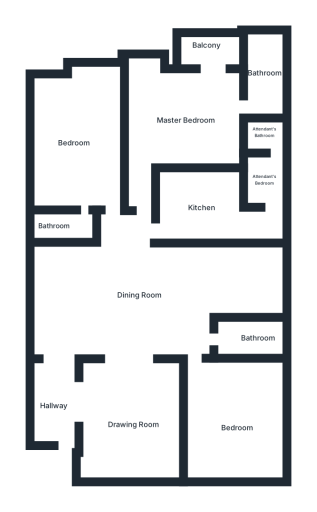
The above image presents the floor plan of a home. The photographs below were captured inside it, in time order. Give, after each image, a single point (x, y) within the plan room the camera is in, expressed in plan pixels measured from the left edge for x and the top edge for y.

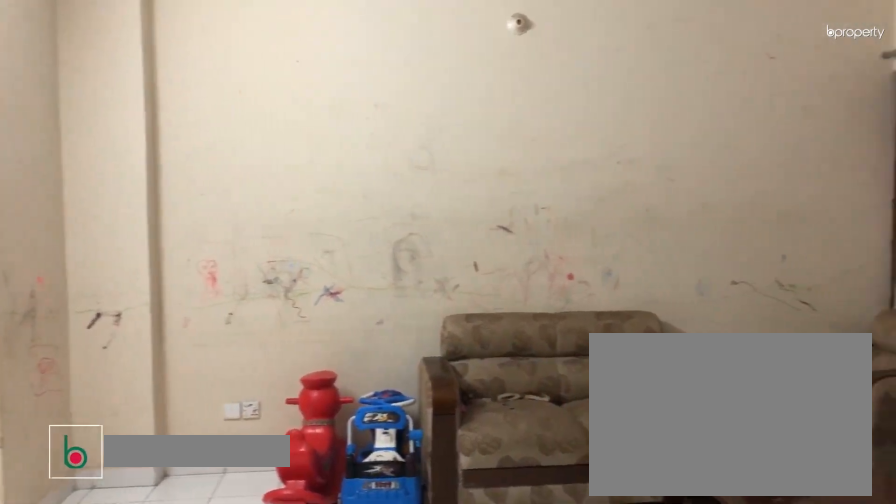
(127, 419)
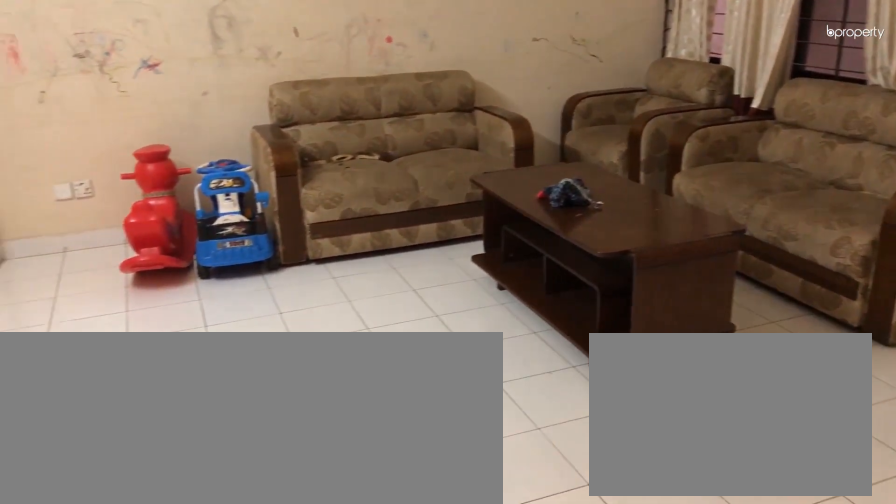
(127, 419)
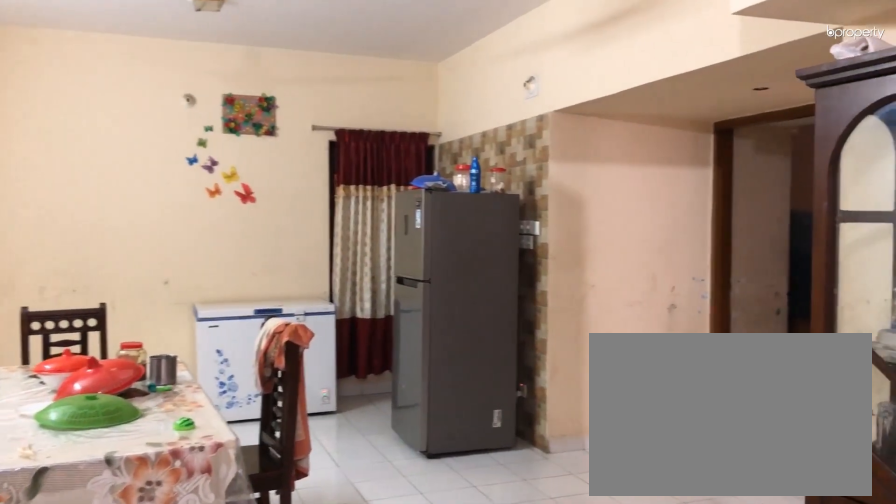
(144, 298)
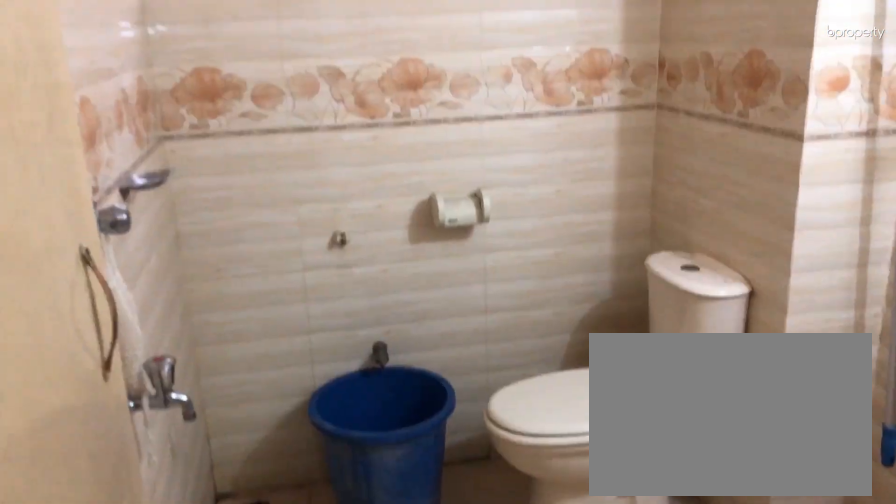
(243, 337)
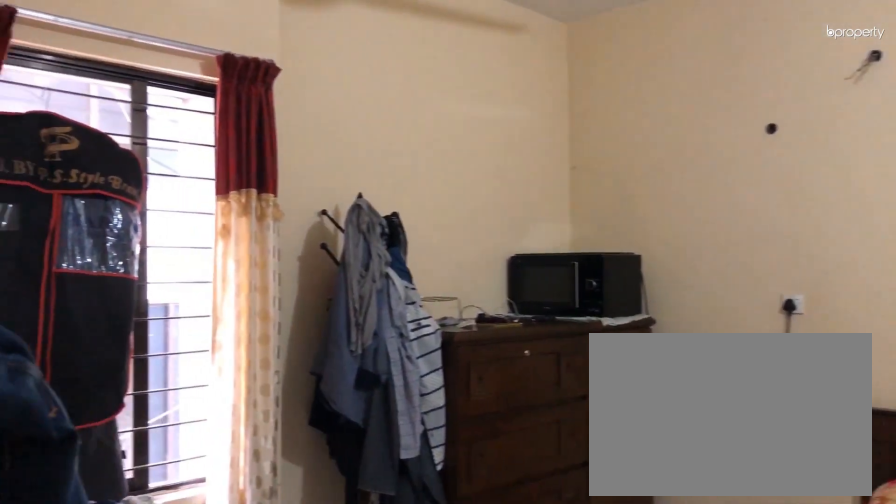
(229, 422)
